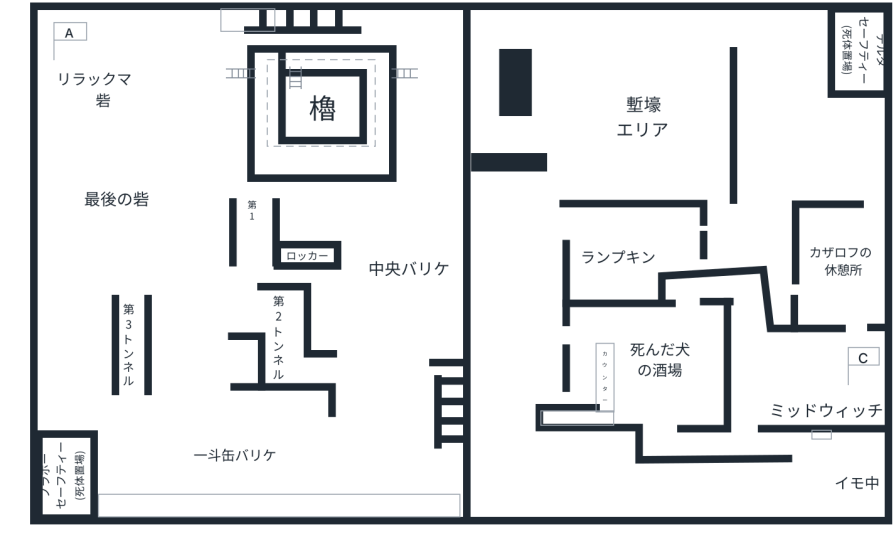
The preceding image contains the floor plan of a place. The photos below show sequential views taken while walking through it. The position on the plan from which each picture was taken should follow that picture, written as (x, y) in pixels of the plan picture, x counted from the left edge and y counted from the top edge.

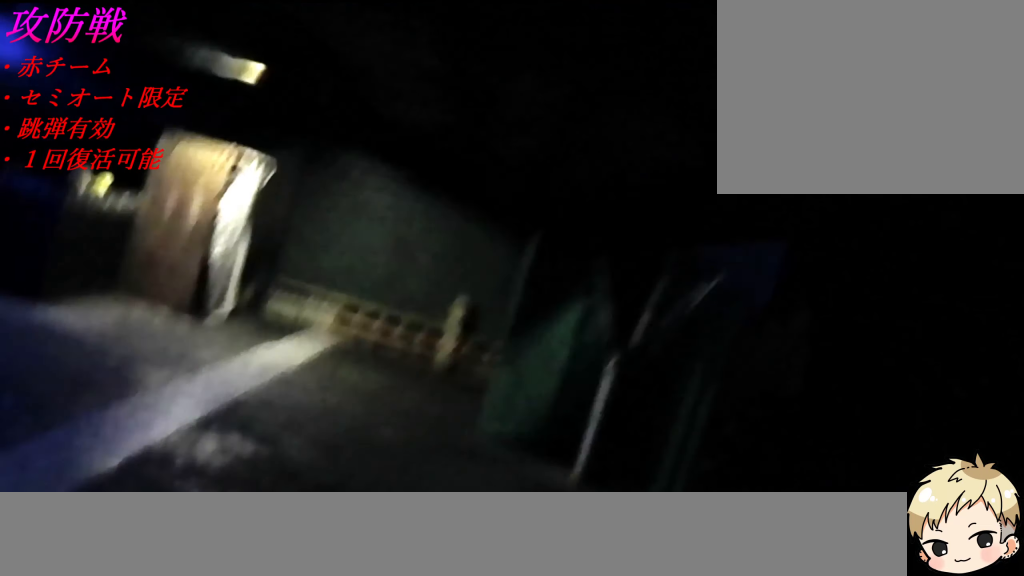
(160, 275)
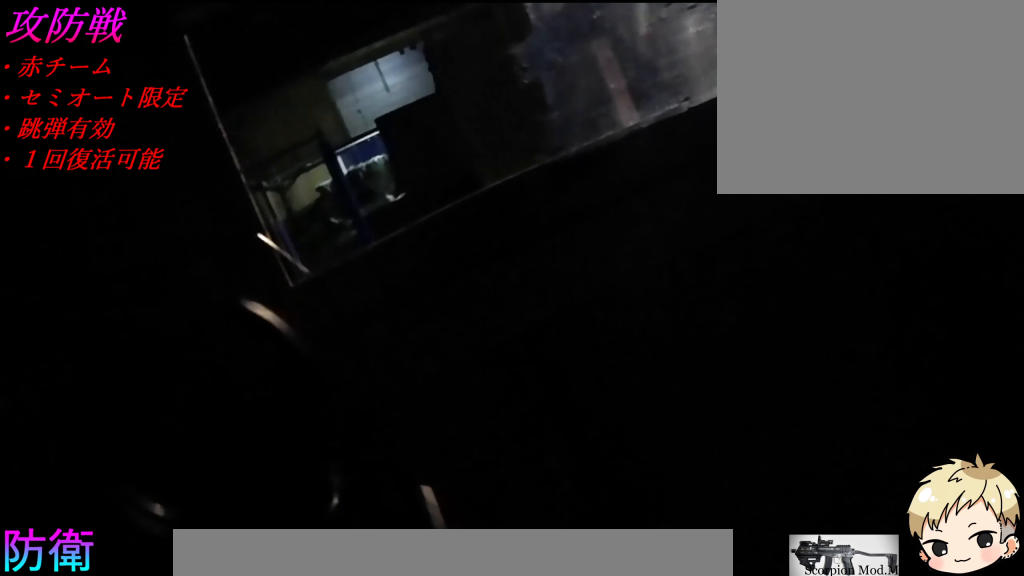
(255, 247)
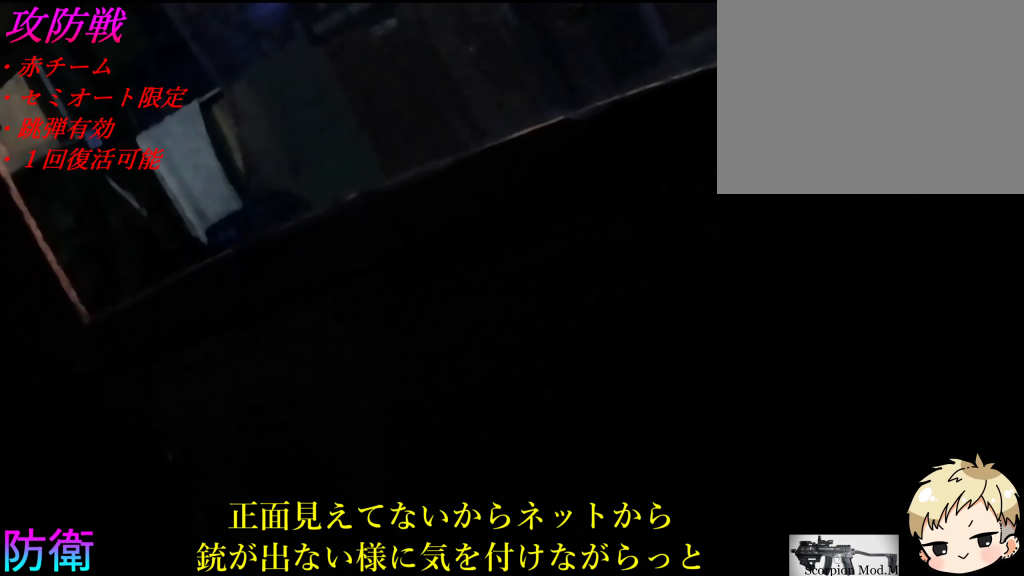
(255, 247)
